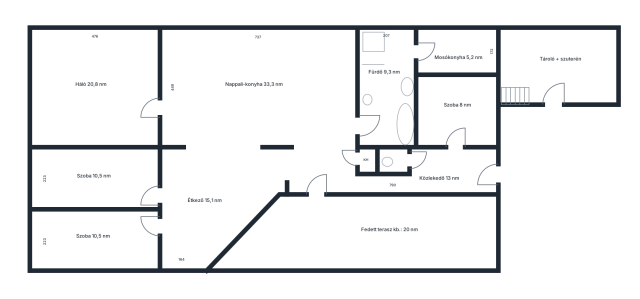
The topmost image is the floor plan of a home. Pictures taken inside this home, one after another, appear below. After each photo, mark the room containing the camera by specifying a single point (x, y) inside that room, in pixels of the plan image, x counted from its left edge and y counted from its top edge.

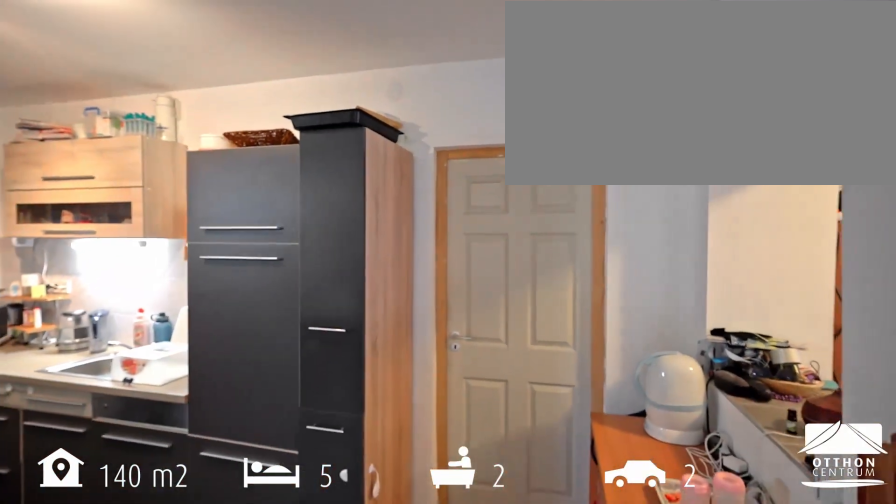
(321, 125)
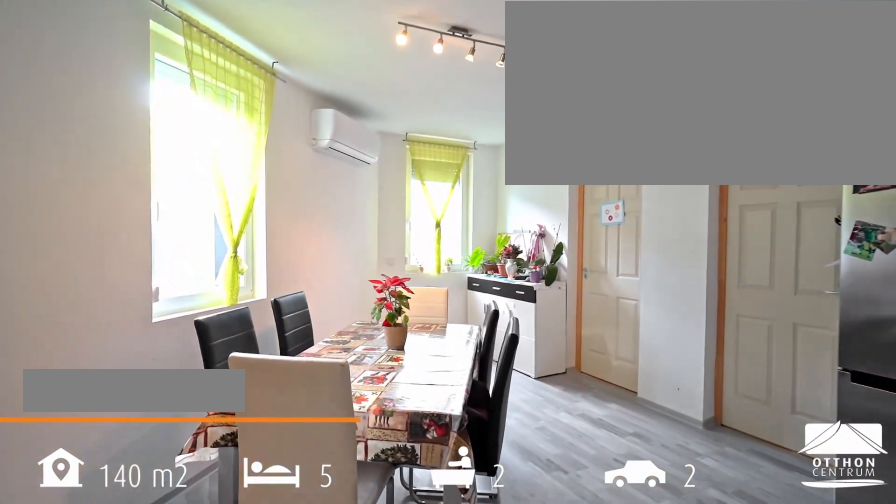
(206, 200)
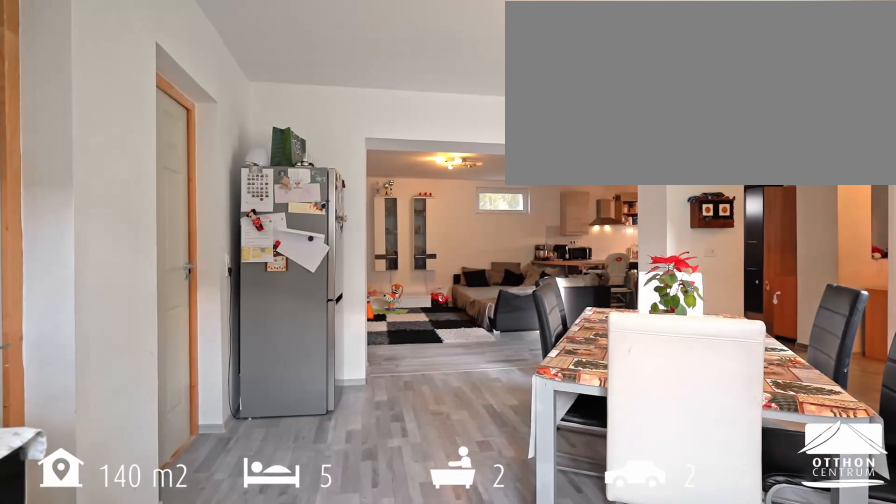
(206, 200)
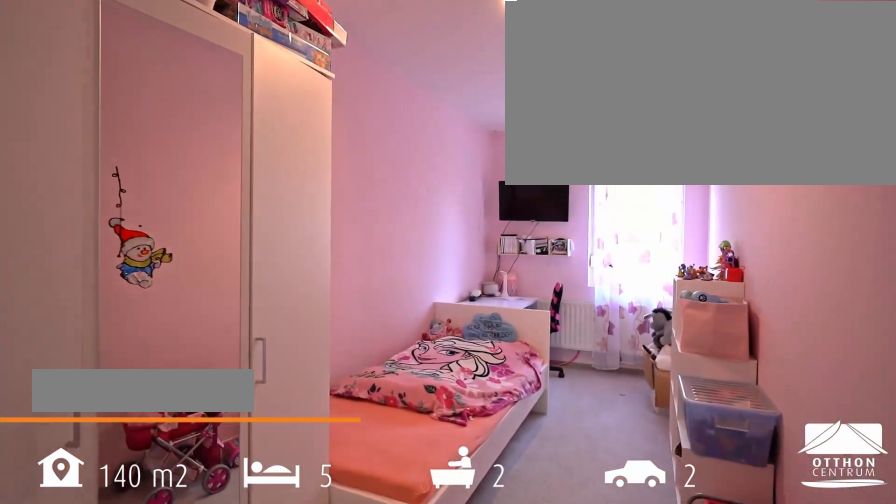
(97, 239)
